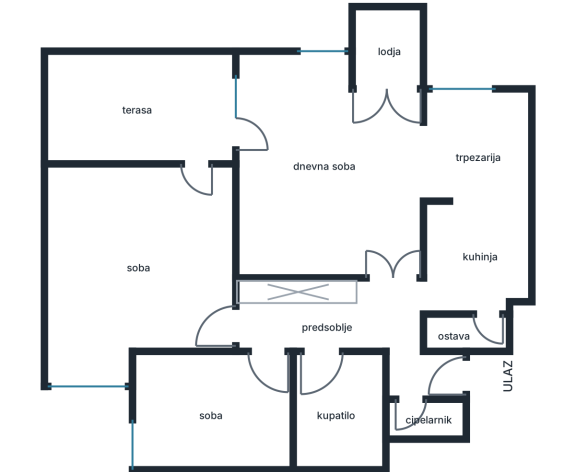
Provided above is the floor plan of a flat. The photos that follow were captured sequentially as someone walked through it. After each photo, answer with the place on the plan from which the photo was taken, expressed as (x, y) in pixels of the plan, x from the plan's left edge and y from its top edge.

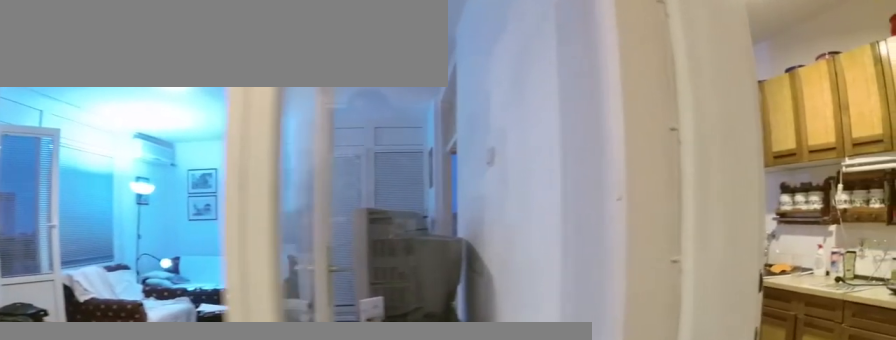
(403, 320)
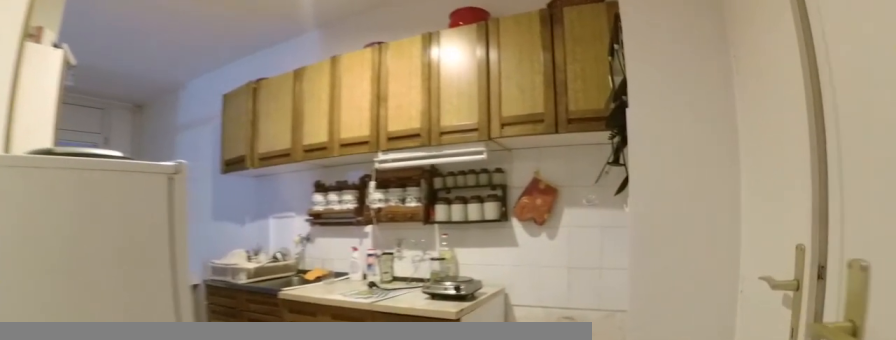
(407, 313)
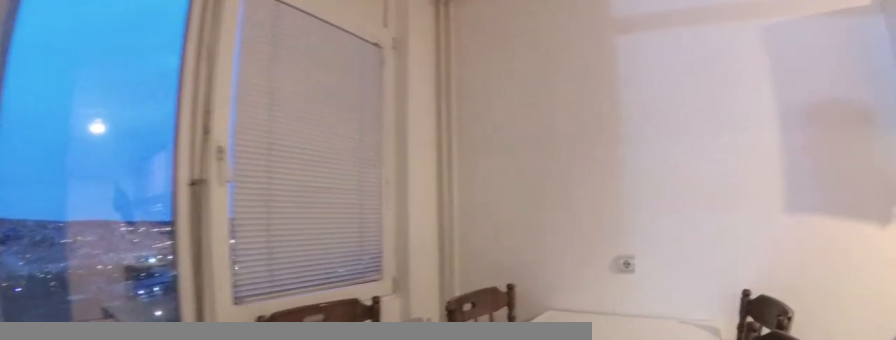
(424, 158)
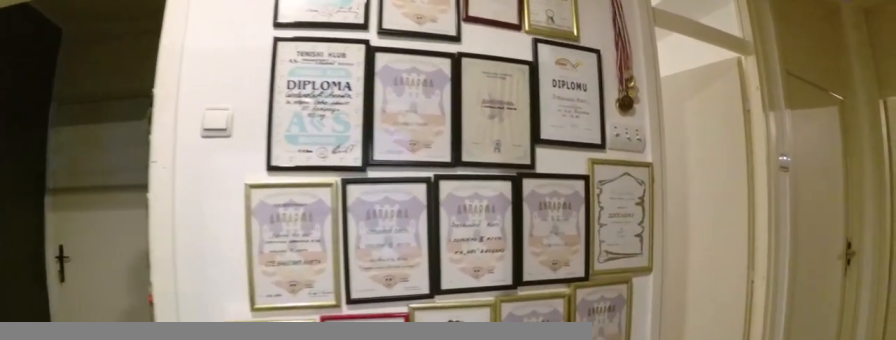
(407, 308)
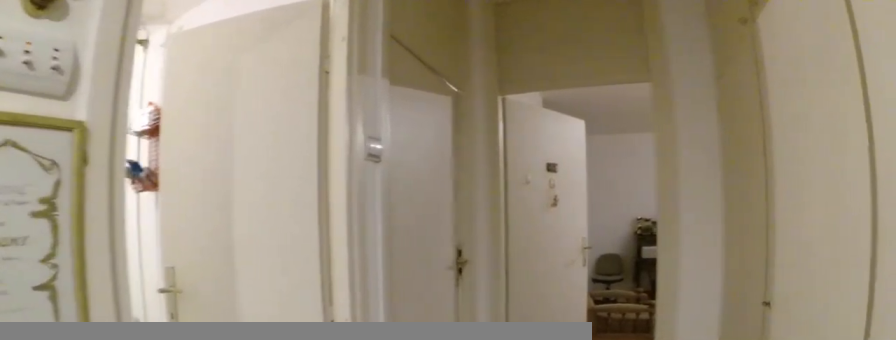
(374, 314)
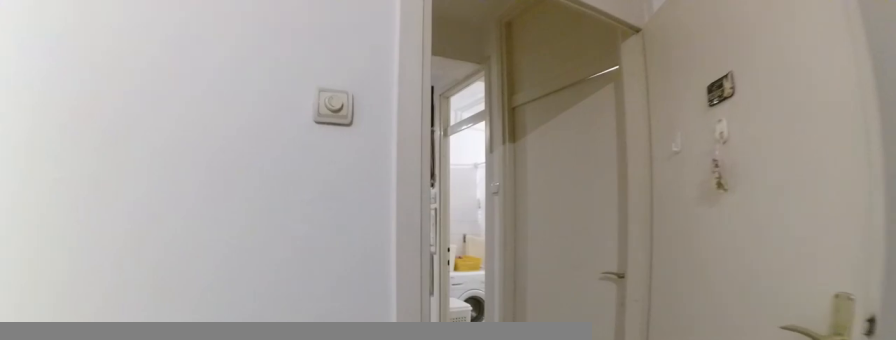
(197, 283)
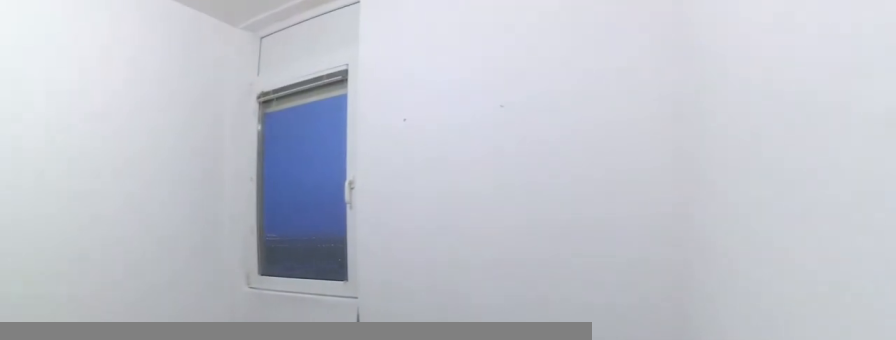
(249, 361)
